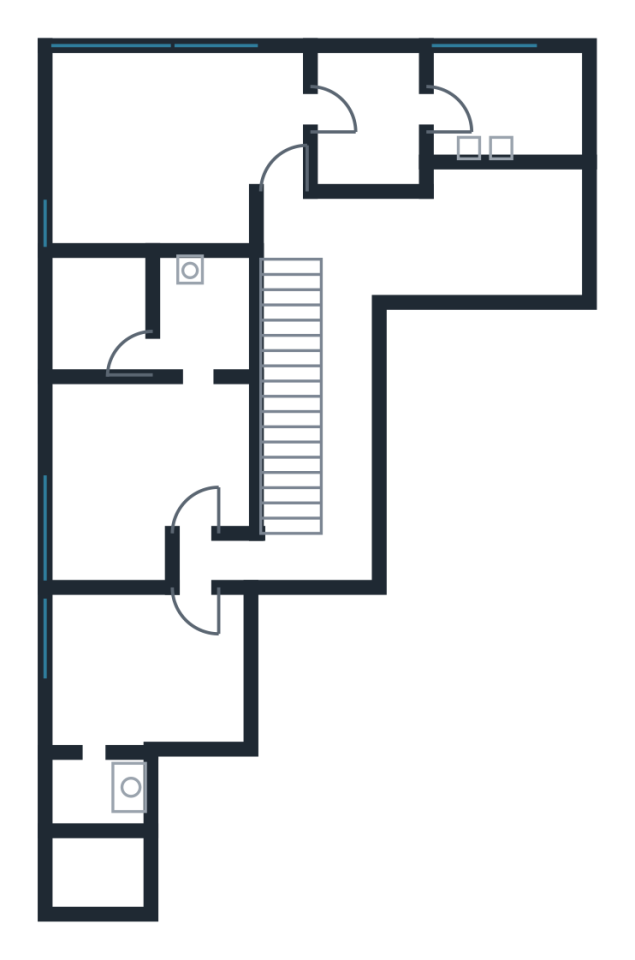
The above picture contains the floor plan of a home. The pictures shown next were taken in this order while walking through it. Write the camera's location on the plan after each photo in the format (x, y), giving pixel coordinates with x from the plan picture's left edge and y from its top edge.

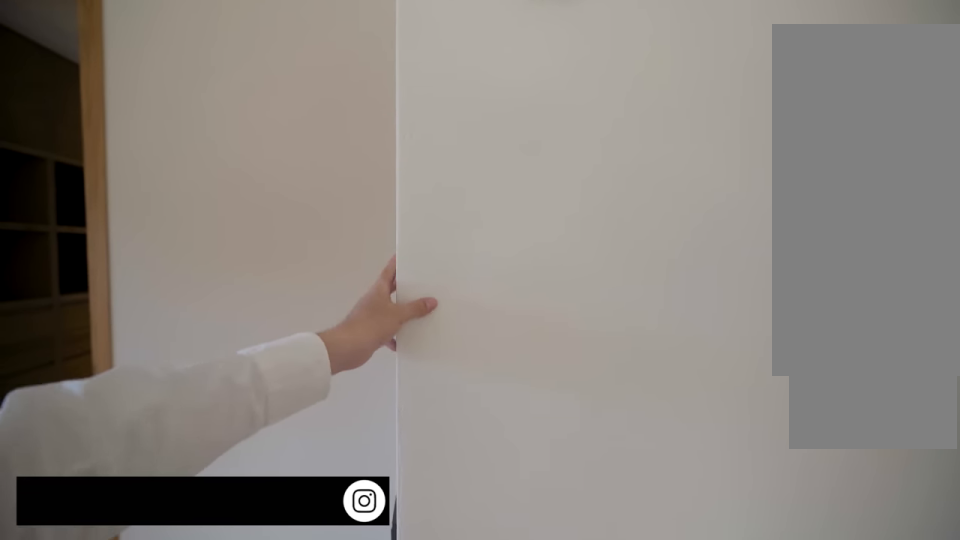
(215, 188)
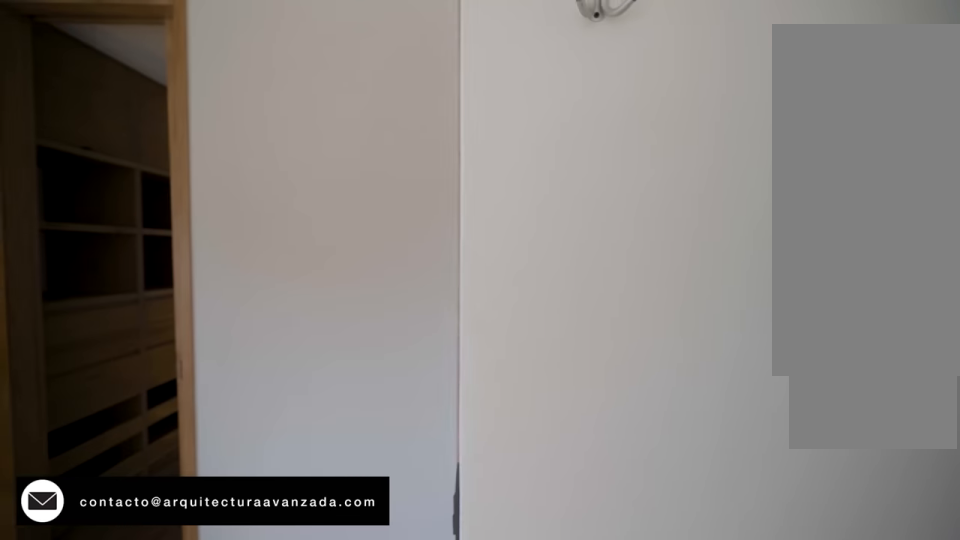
(221, 192)
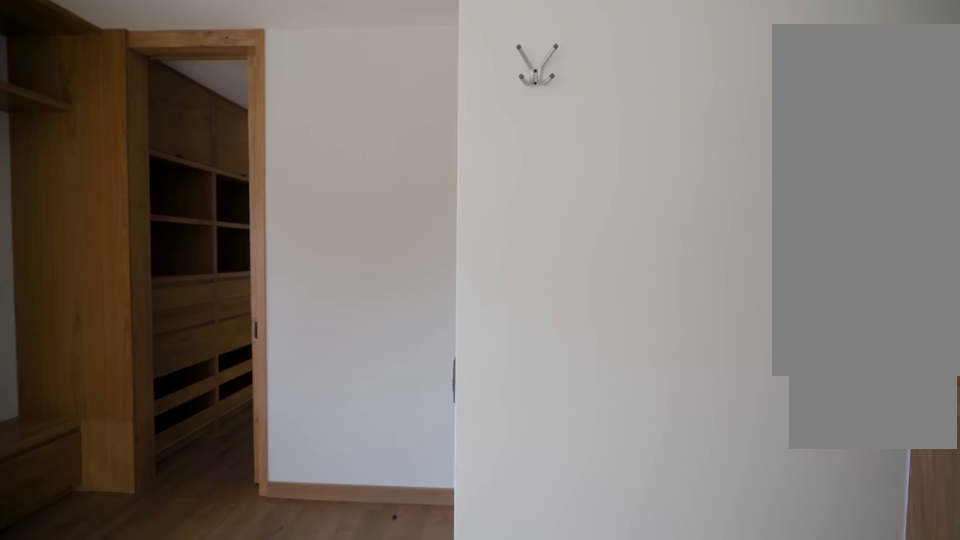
(170, 196)
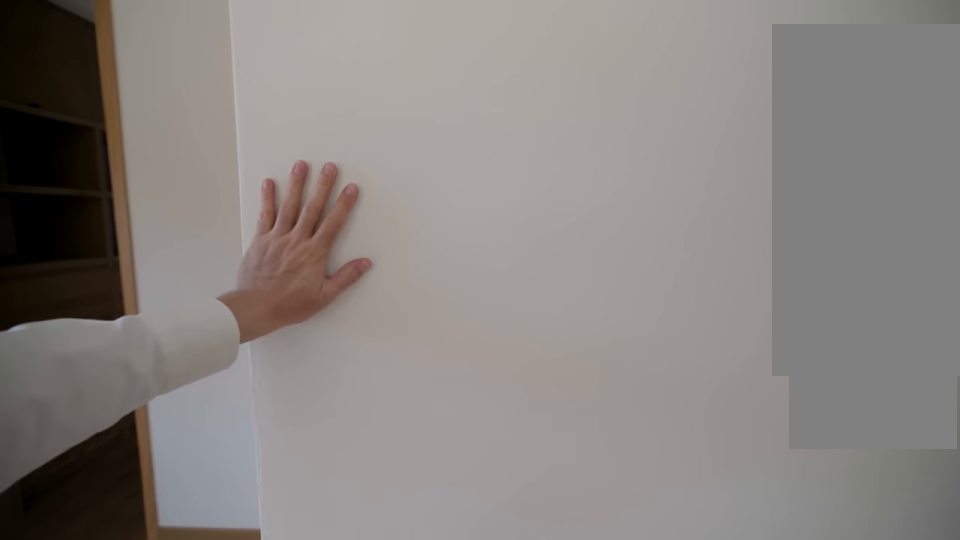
(185, 203)
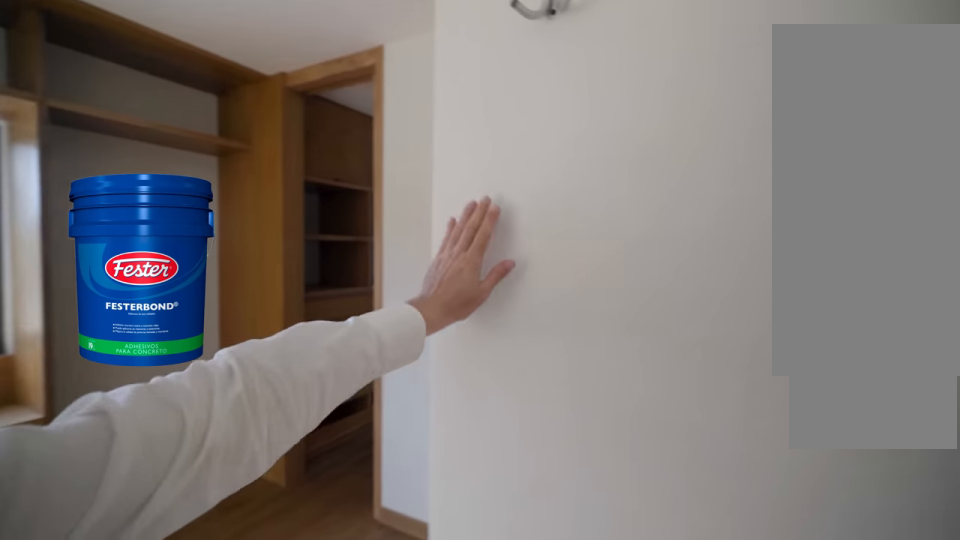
(192, 210)
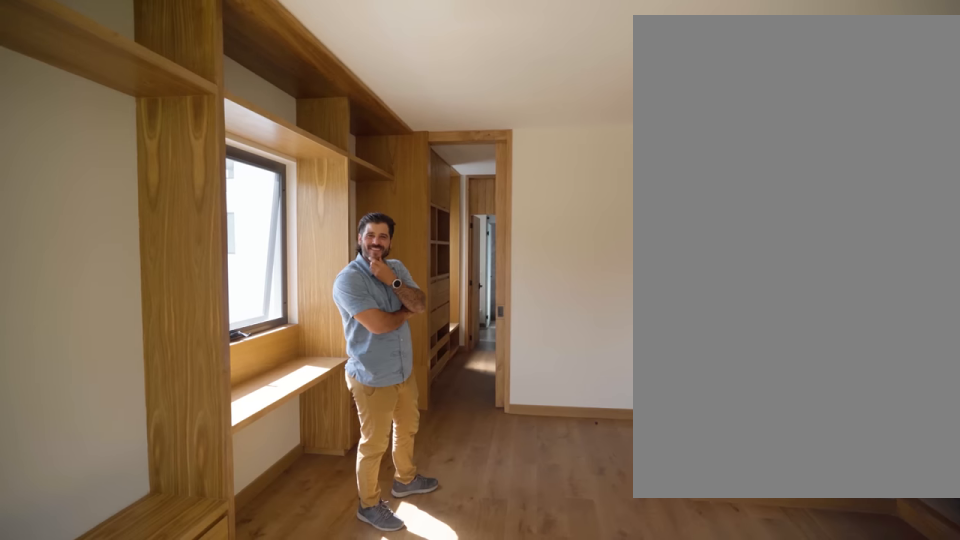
(98, 174)
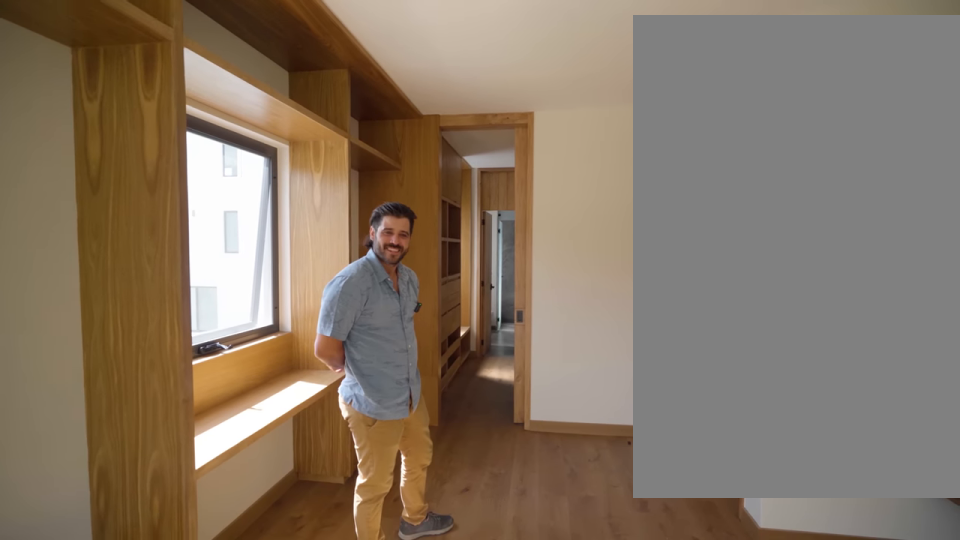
(98, 167)
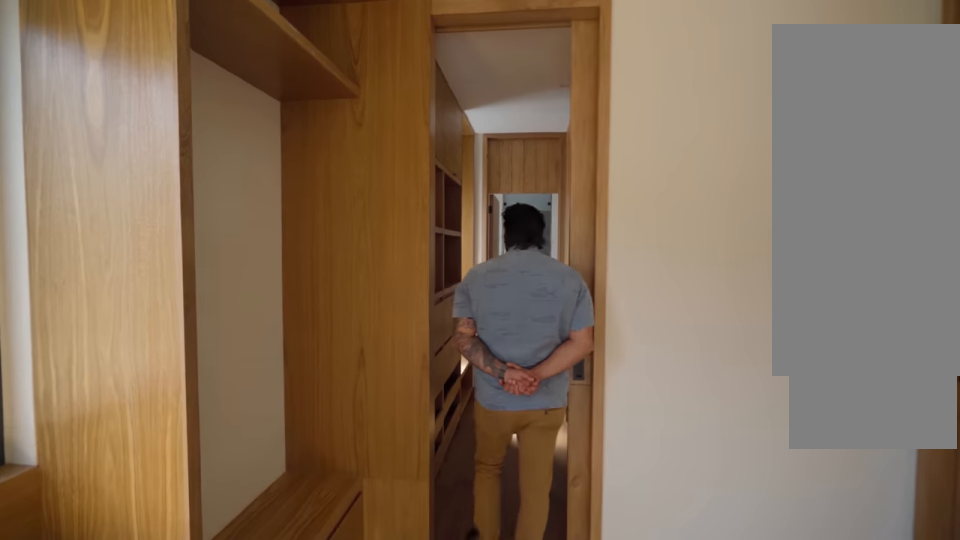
(164, 145)
